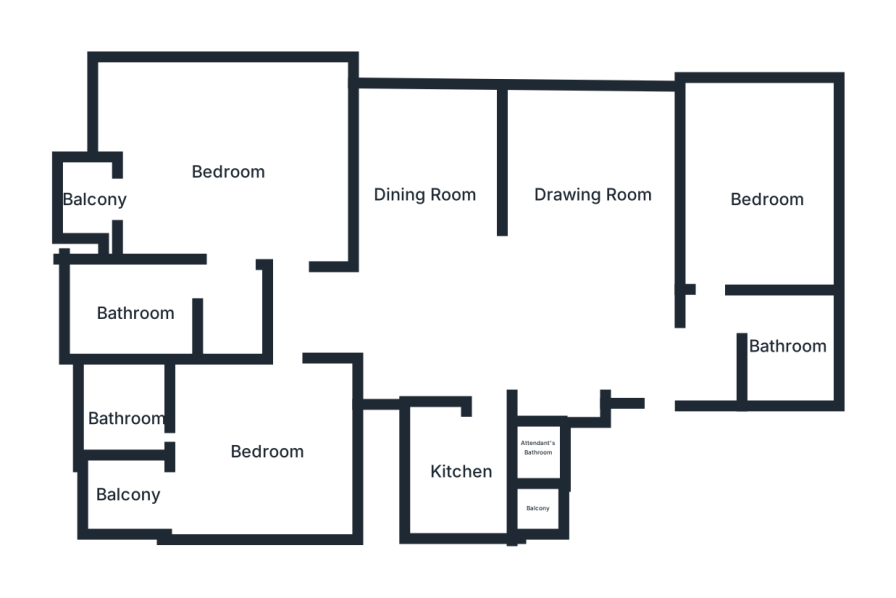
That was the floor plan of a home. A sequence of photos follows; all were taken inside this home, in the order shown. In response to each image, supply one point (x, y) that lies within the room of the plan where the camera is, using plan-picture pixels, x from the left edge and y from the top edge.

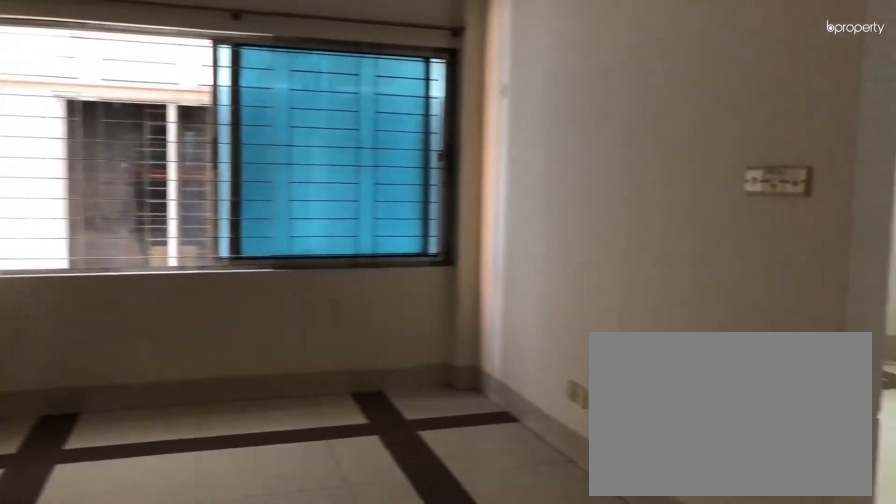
(430, 197)
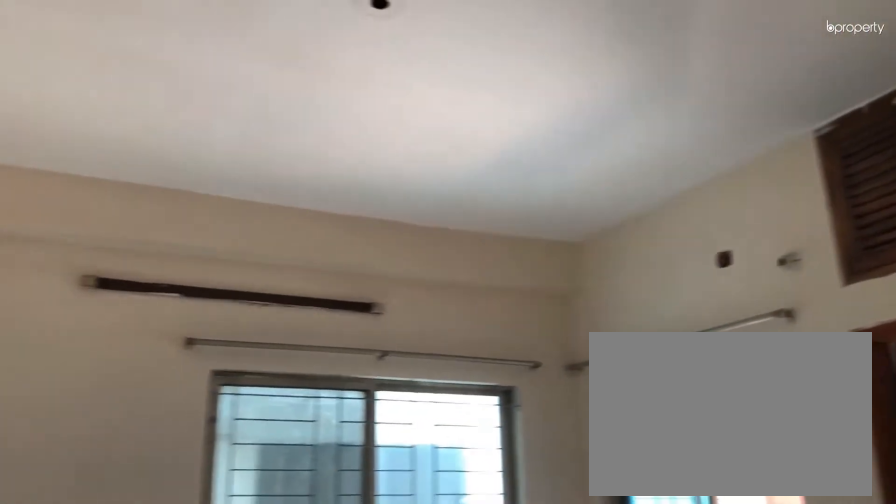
(265, 449)
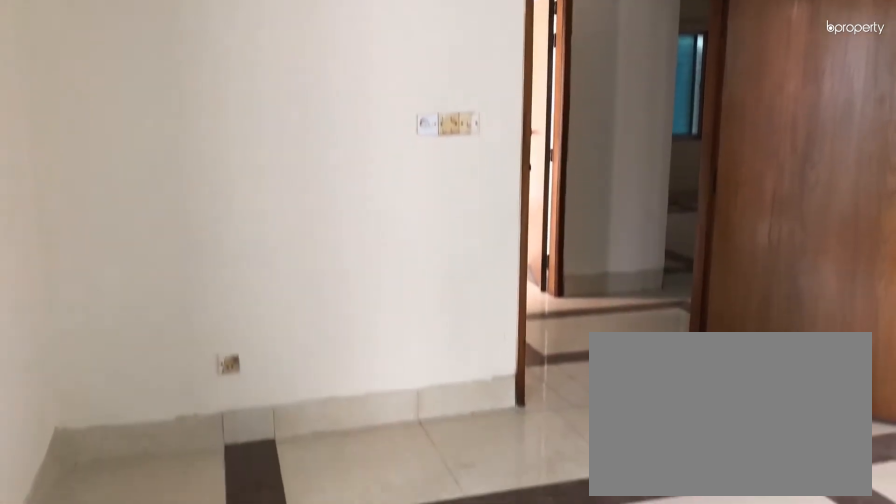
(265, 449)
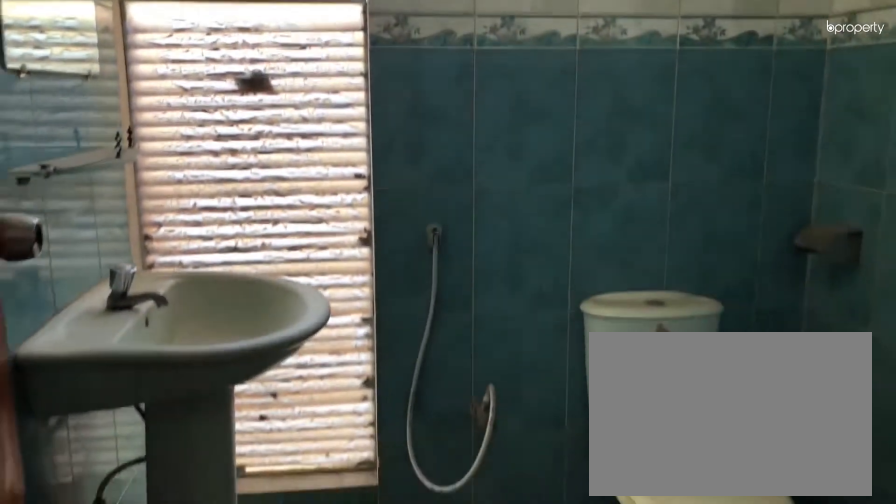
(128, 415)
